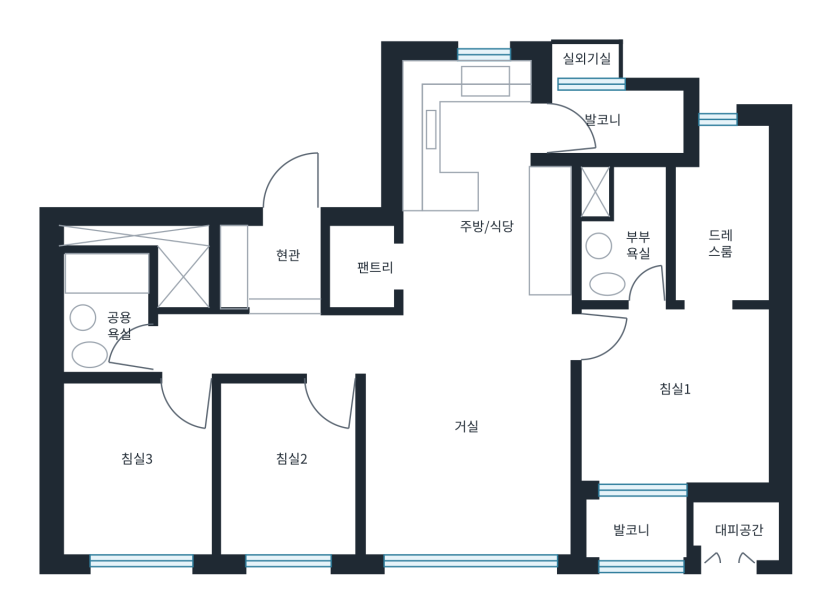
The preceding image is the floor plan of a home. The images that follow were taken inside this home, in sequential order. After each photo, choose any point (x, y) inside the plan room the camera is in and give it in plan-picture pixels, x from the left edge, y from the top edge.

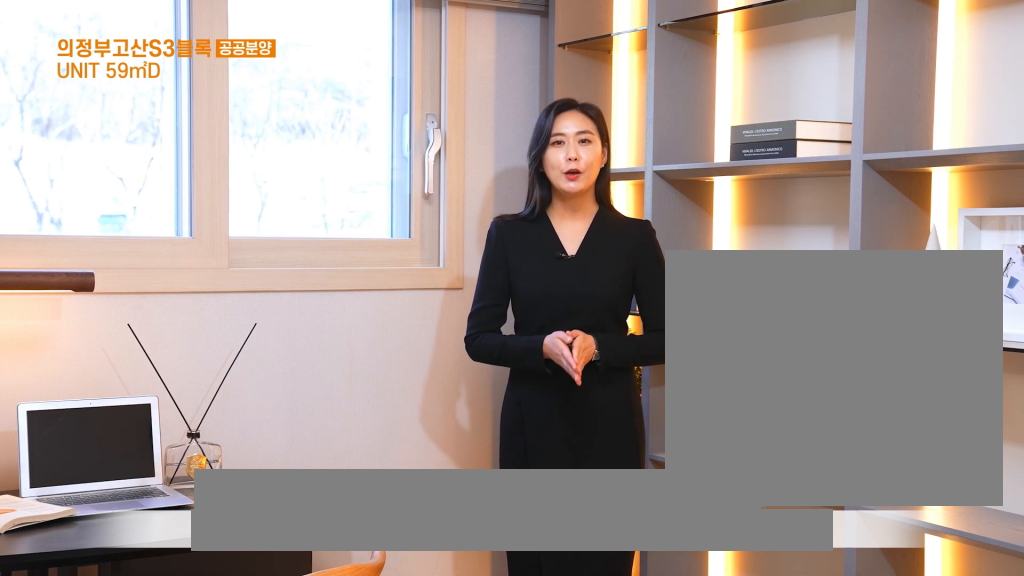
(292, 445)
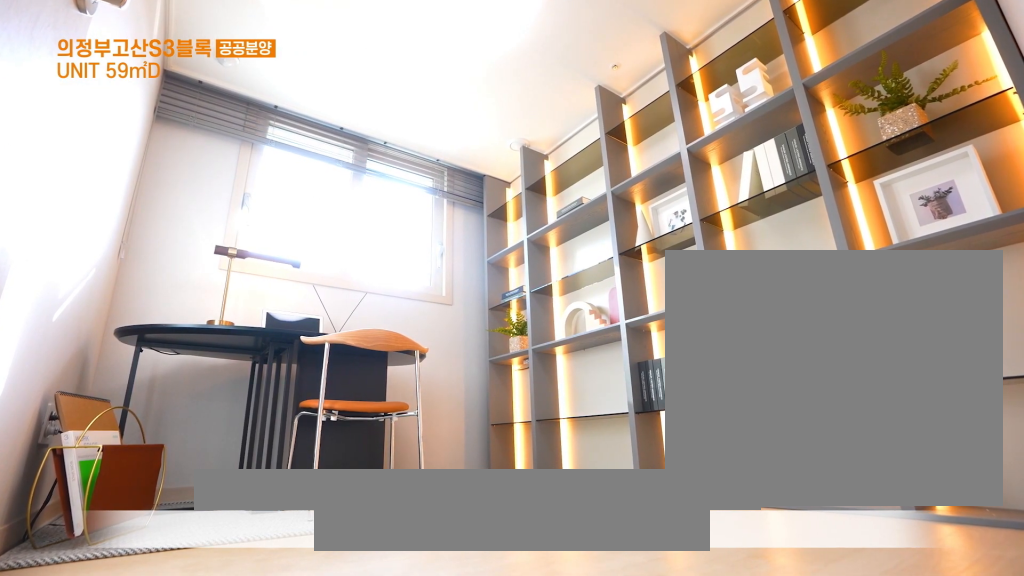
(292, 445)
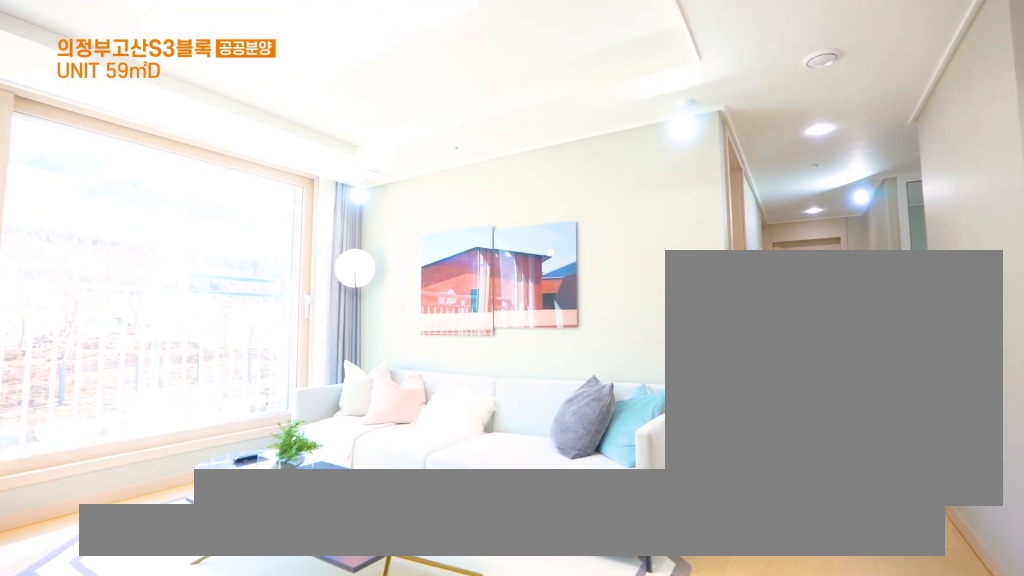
(466, 371)
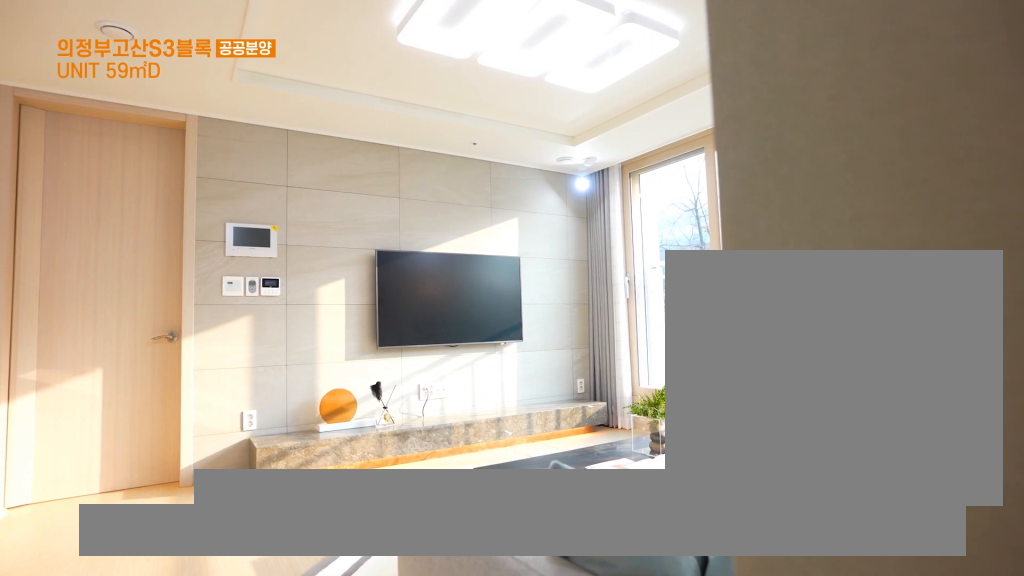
(467, 414)
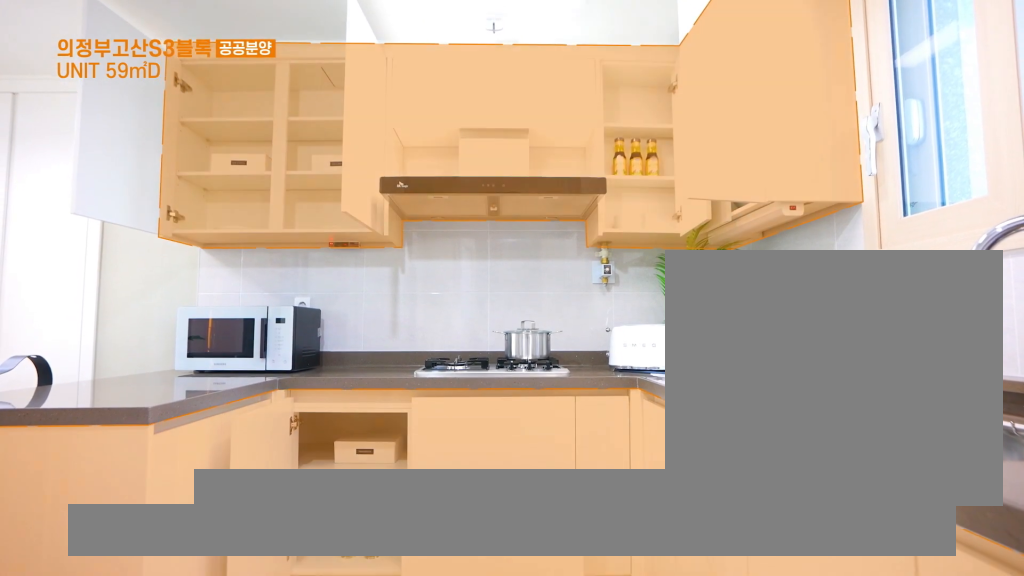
(487, 213)
